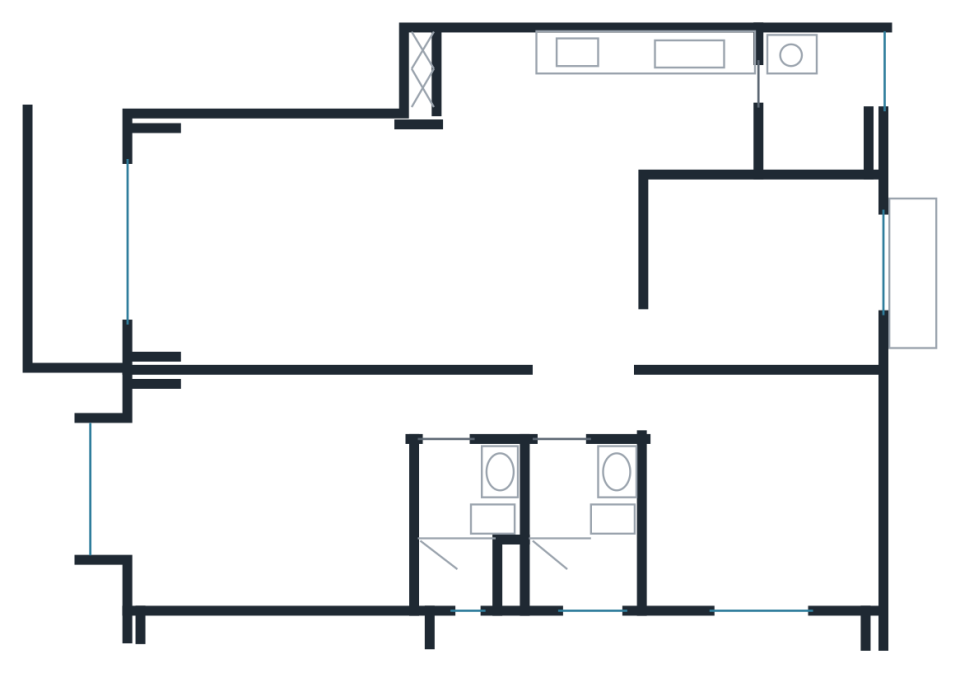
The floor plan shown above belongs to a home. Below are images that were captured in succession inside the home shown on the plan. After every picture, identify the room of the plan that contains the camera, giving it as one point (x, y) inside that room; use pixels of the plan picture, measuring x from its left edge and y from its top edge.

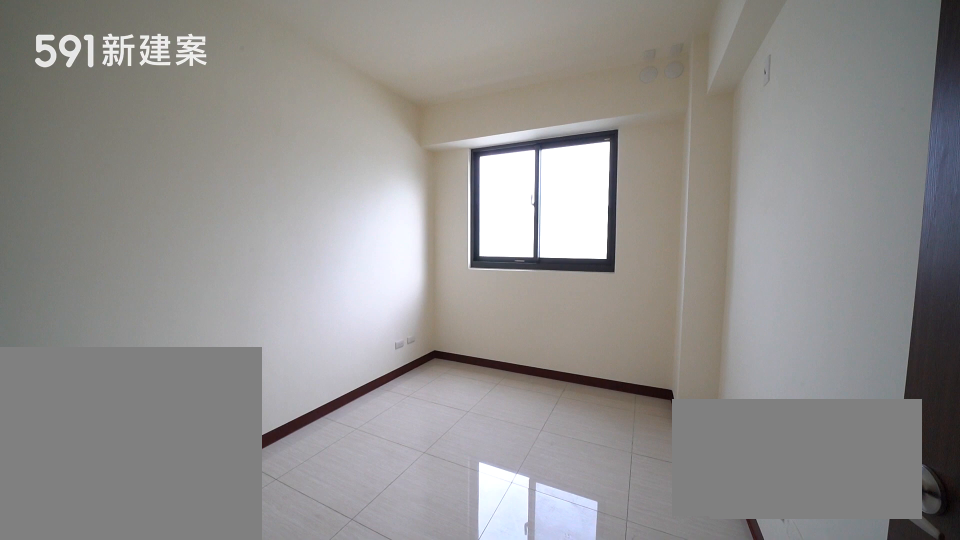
(767, 272)
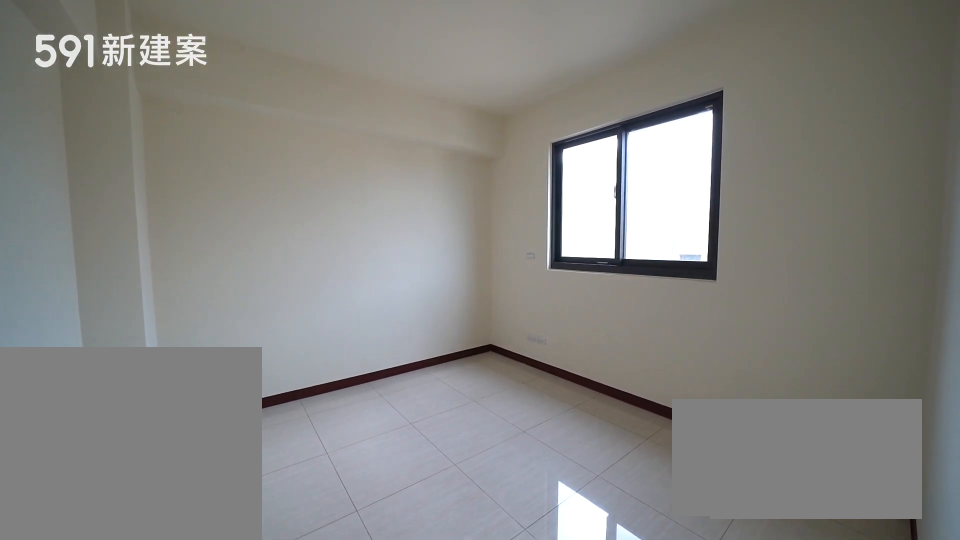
(765, 498)
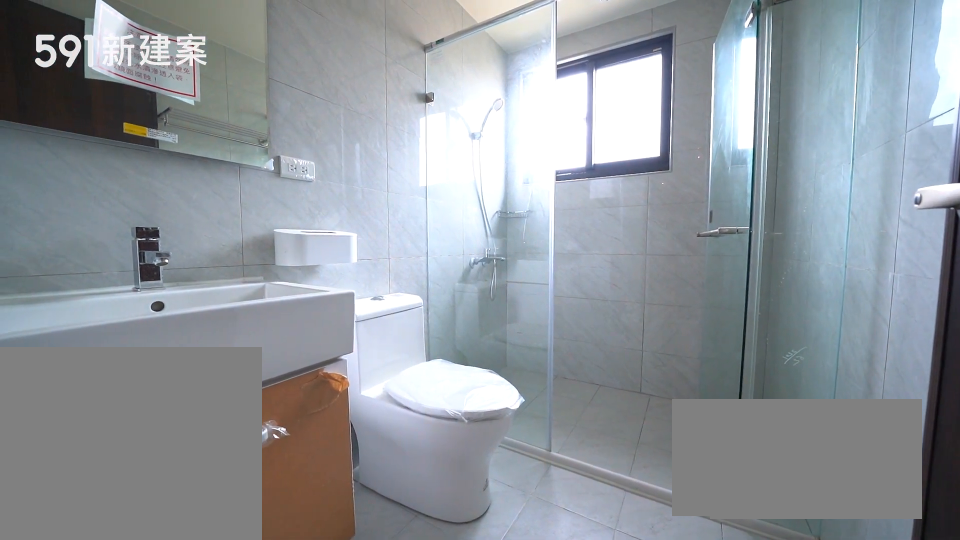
(585, 533)
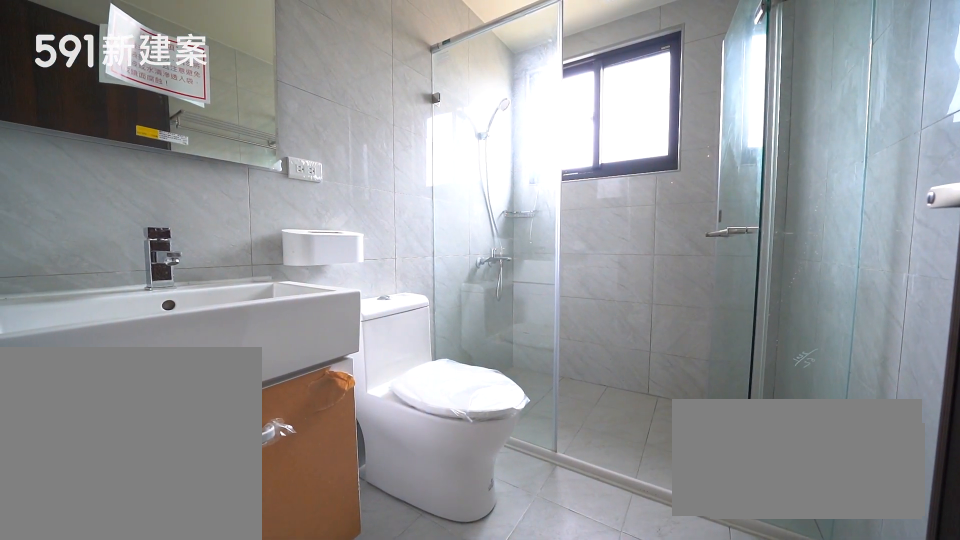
(585, 533)
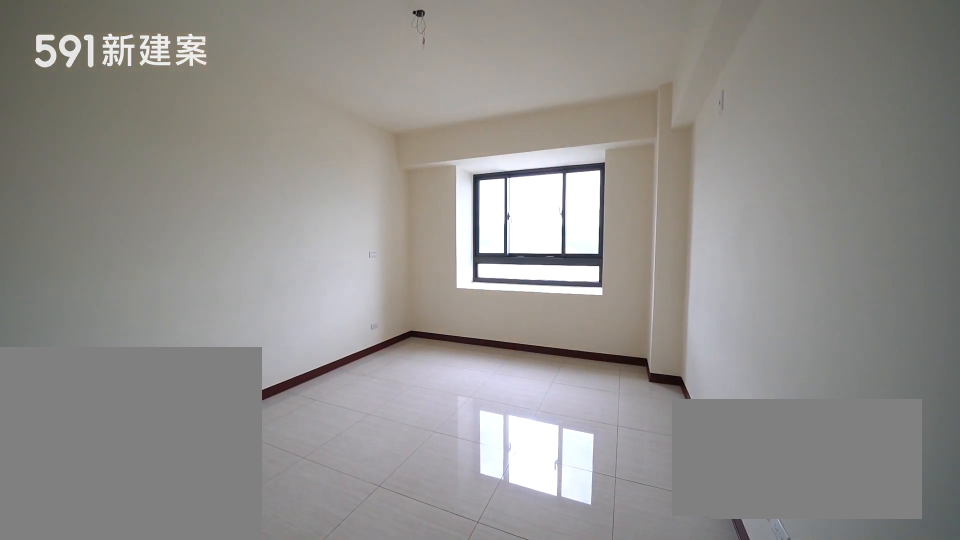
(266, 495)
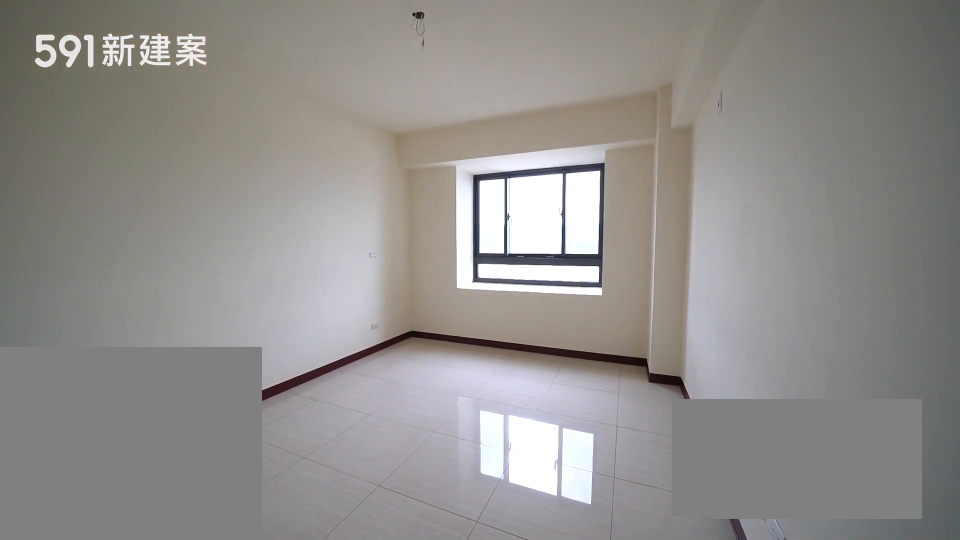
(266, 495)
